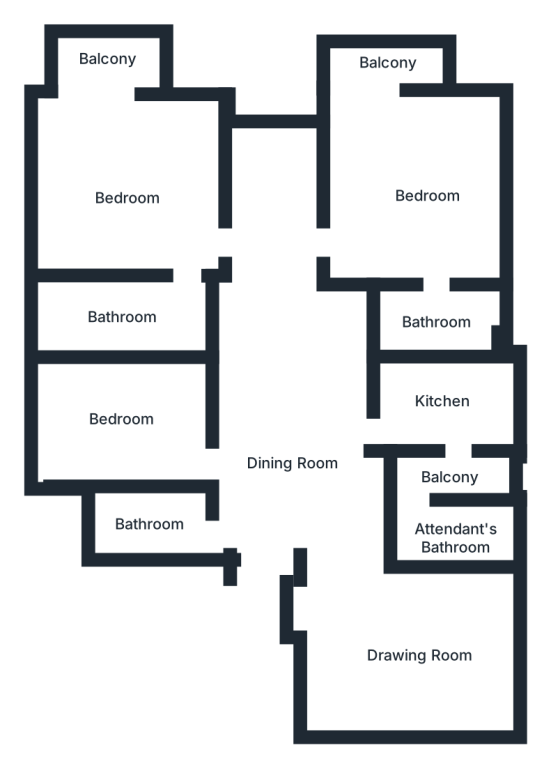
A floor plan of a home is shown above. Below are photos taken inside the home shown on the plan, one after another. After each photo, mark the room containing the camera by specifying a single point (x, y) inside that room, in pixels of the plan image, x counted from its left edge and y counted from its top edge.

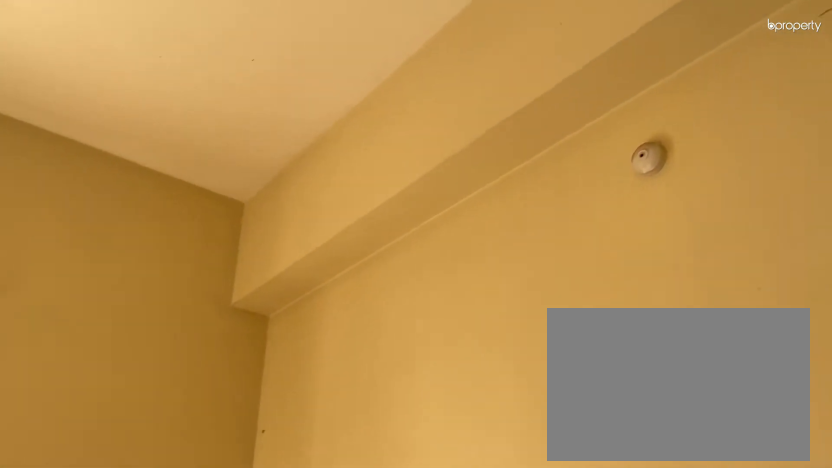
(131, 198)
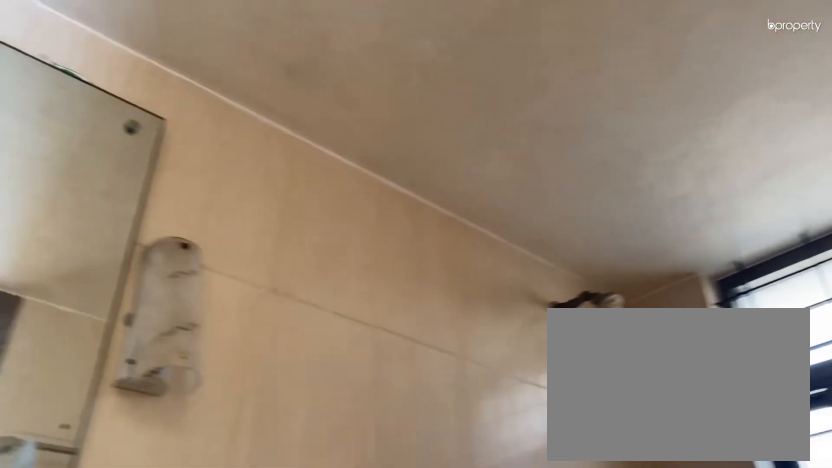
(126, 309)
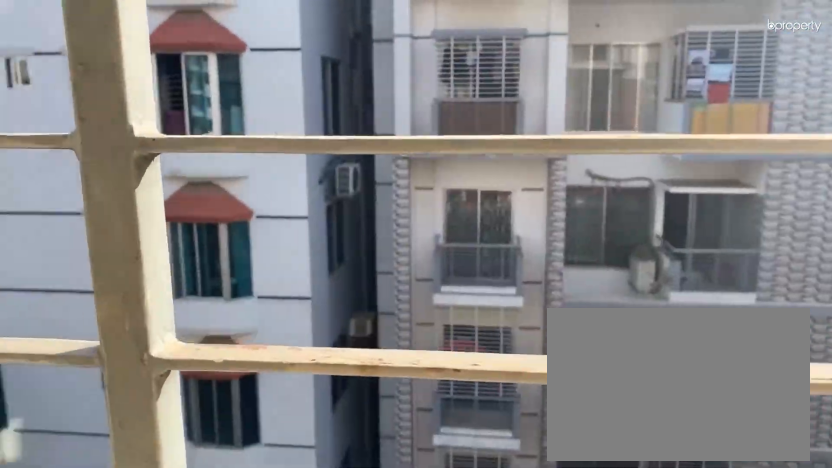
(109, 62)
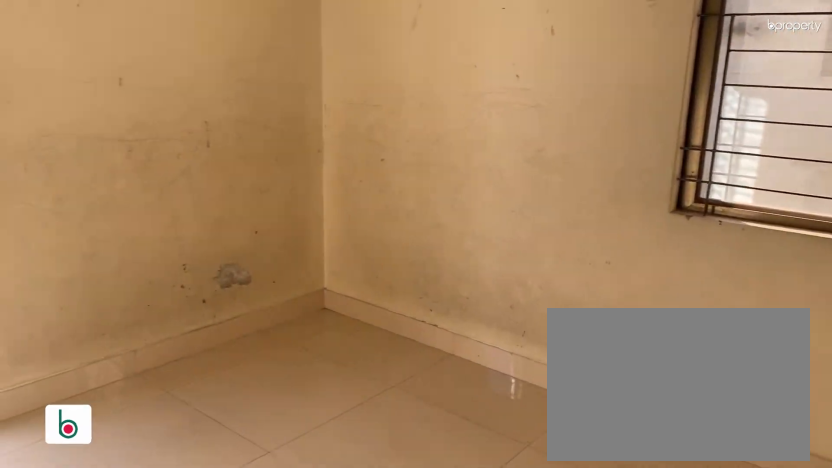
(428, 202)
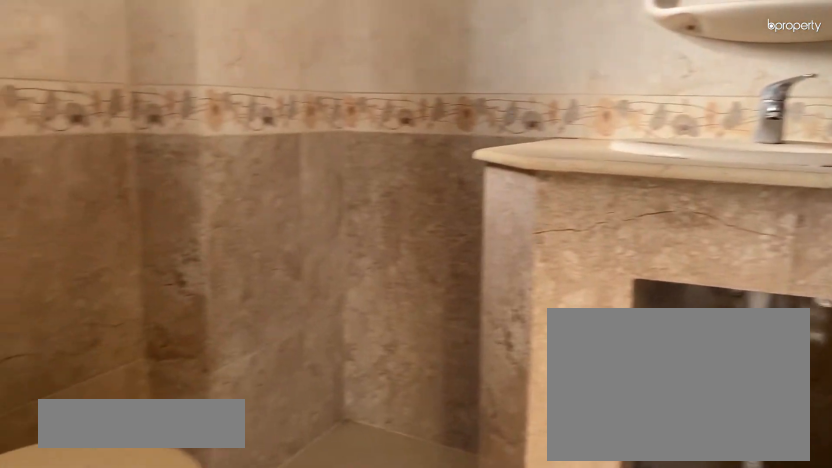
(433, 317)
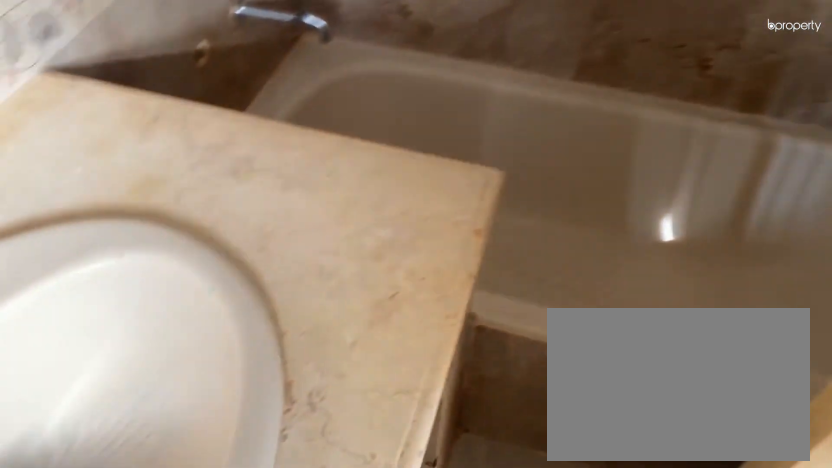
(433, 317)
